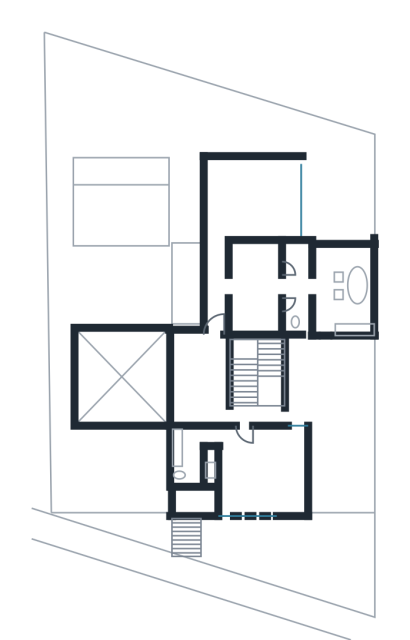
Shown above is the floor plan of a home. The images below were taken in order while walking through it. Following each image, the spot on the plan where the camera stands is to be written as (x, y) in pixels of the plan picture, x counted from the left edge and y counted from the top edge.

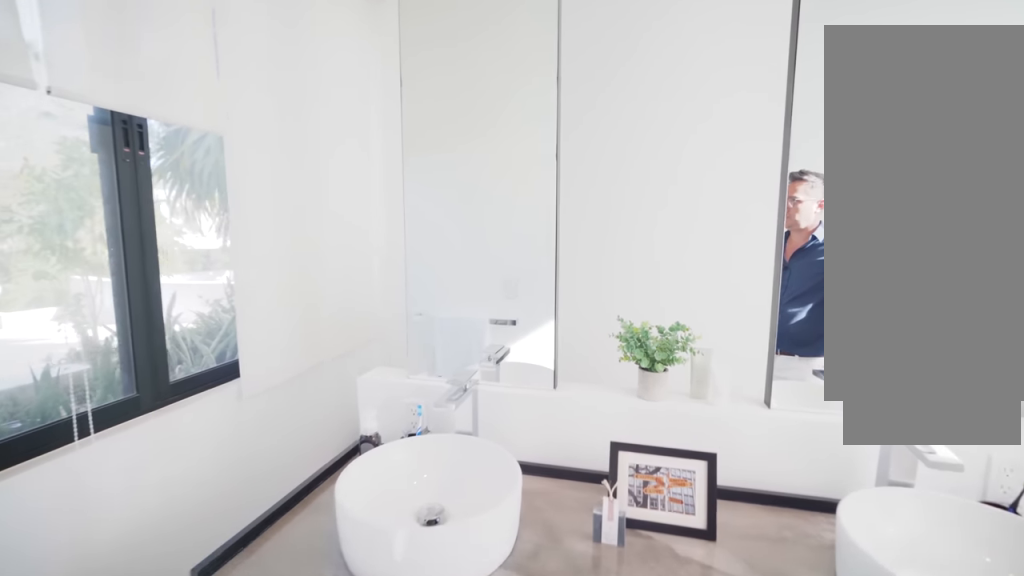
(315, 286)
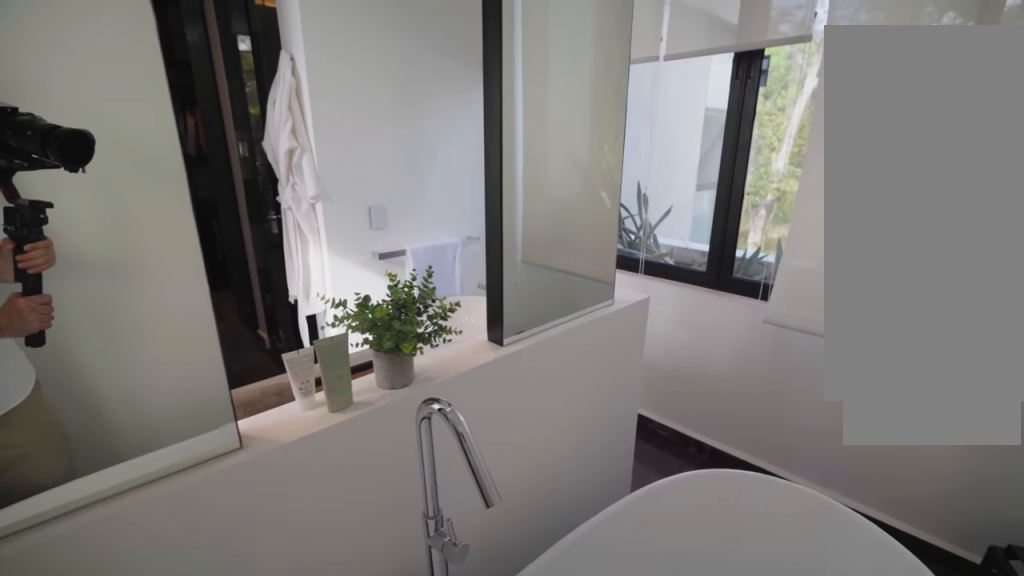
(361, 299)
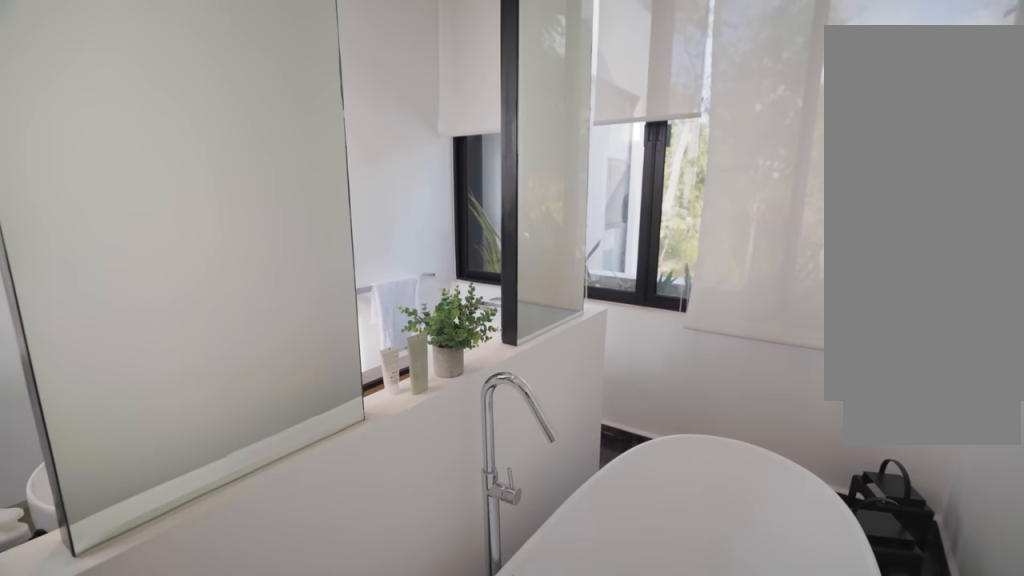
(360, 300)
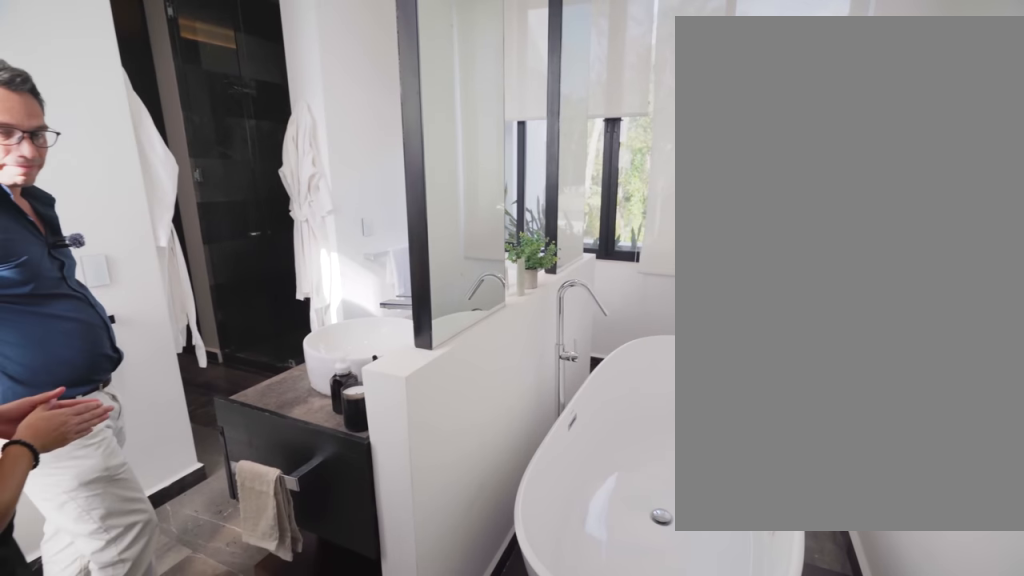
(354, 307)
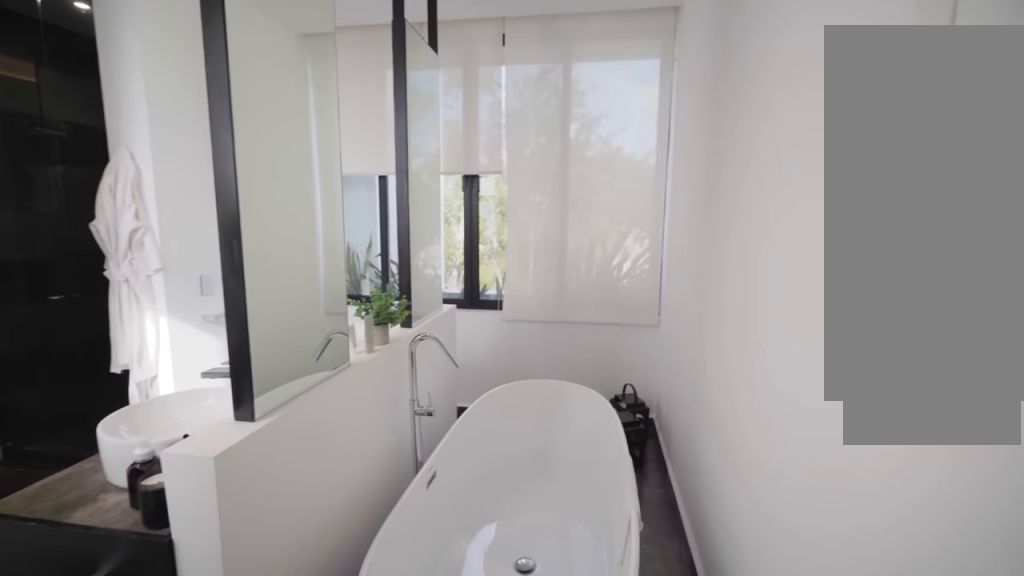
(354, 312)
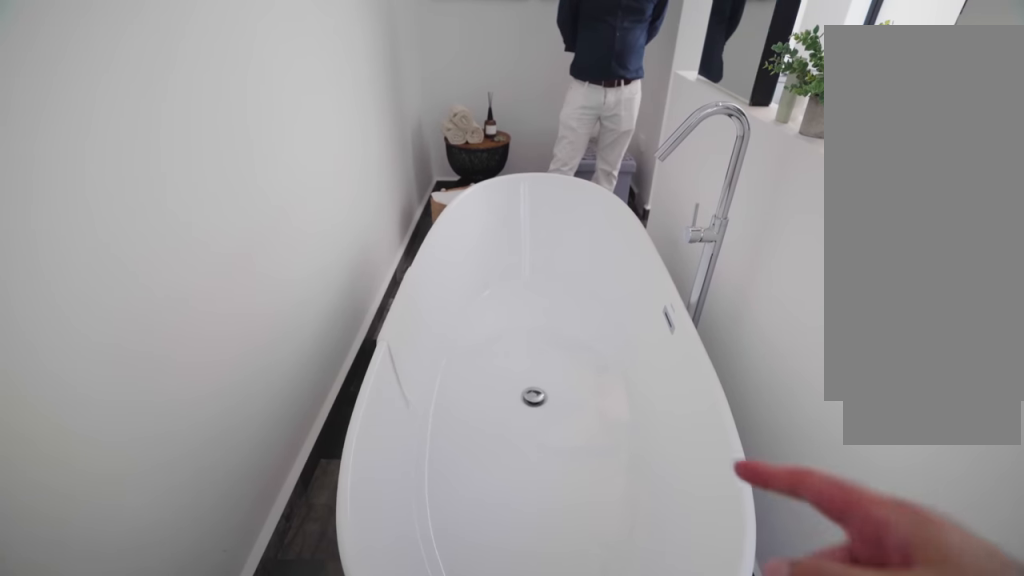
(352, 261)
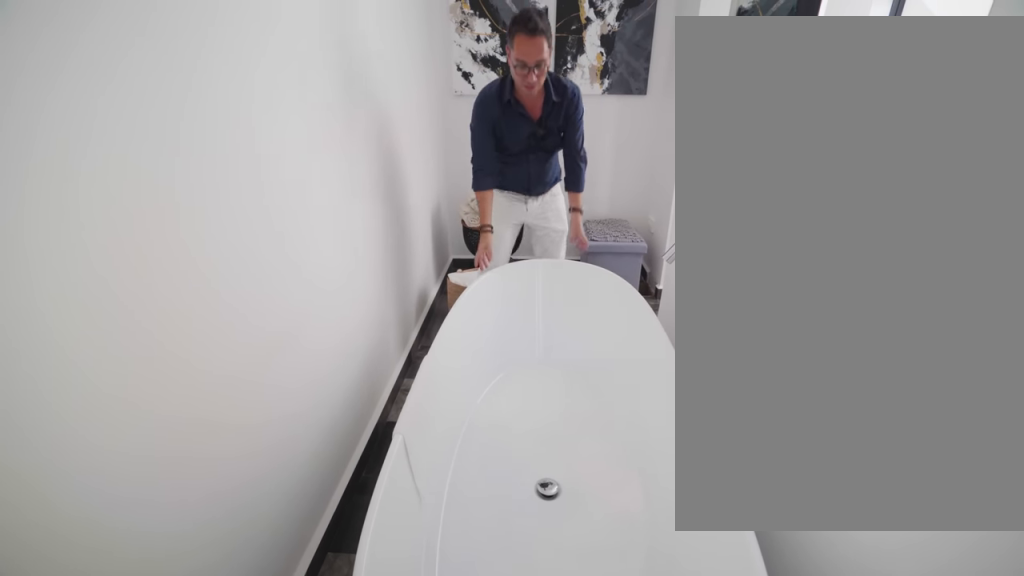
(352, 261)
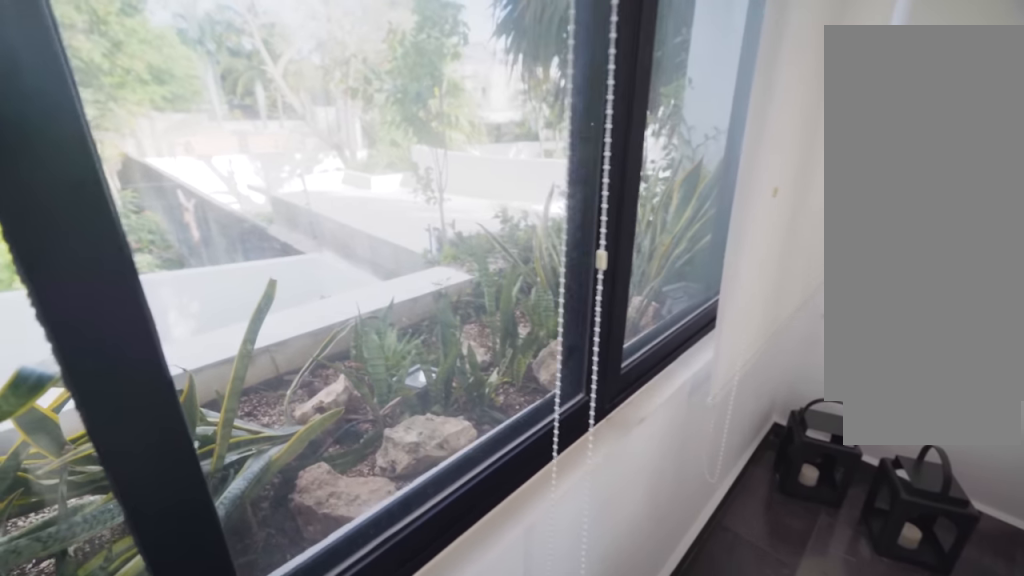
(324, 262)
